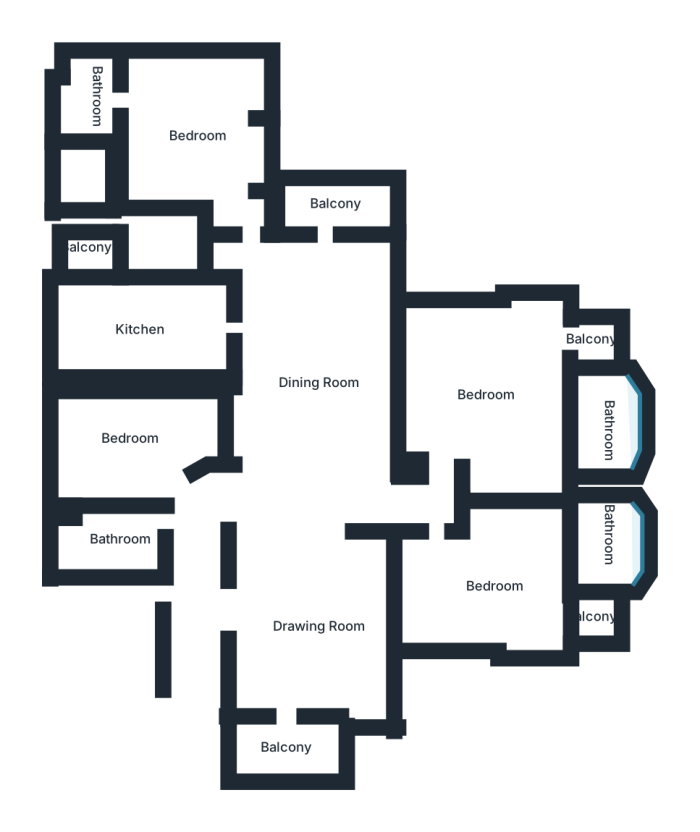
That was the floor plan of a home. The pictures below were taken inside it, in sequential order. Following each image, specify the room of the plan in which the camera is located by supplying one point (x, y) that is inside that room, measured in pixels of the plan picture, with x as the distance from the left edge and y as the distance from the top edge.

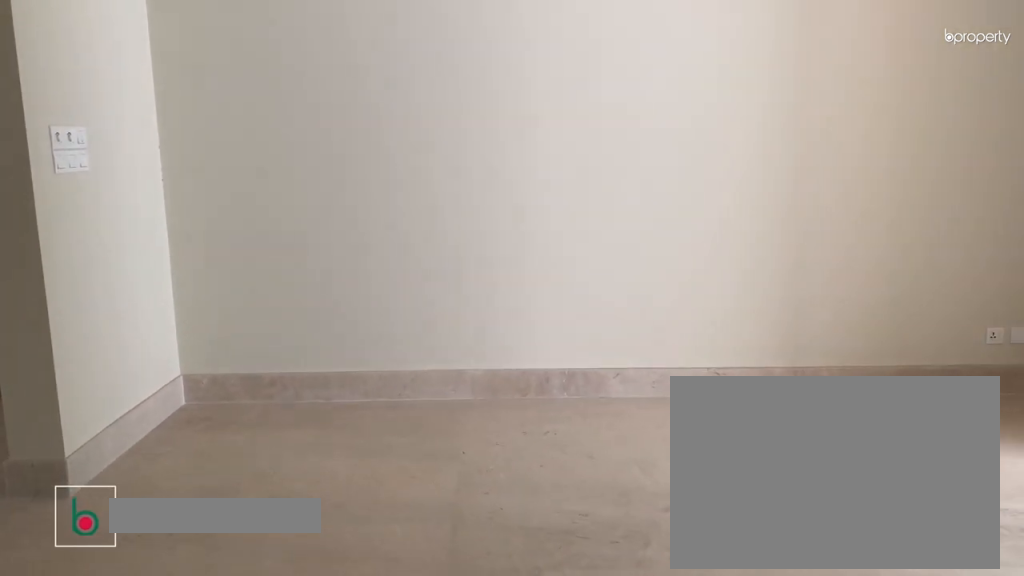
(313, 629)
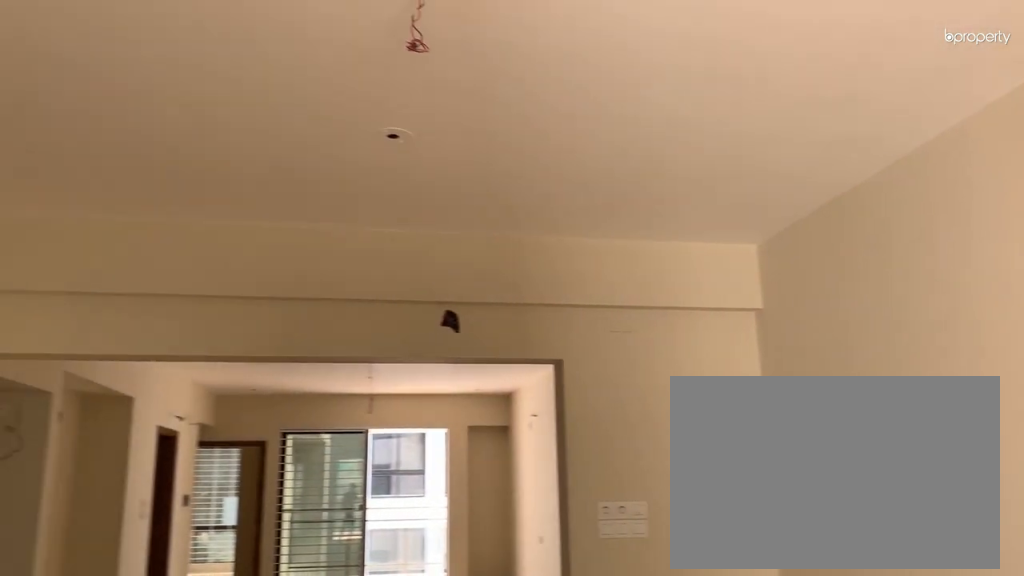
(314, 629)
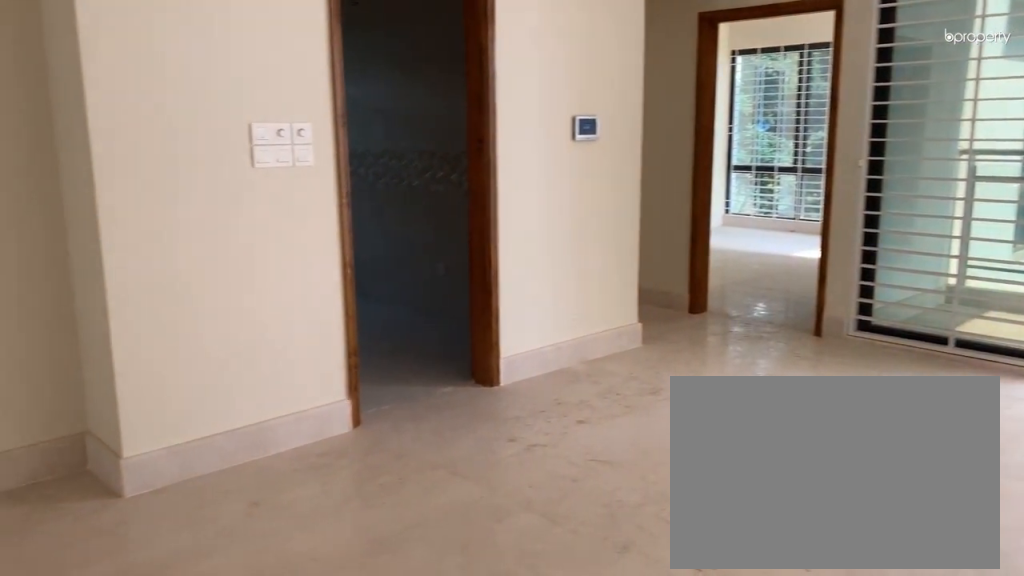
(316, 384)
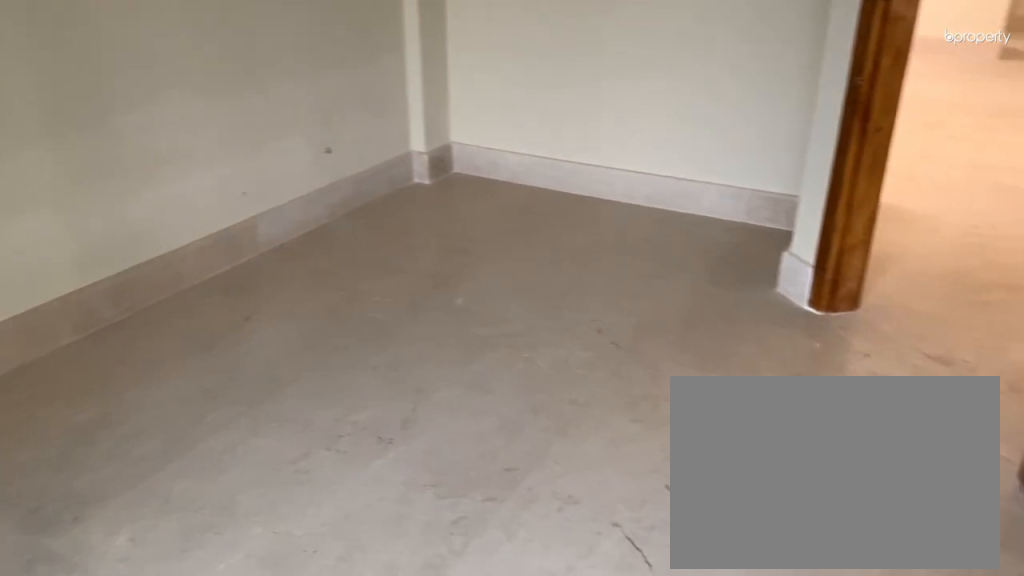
(130, 437)
